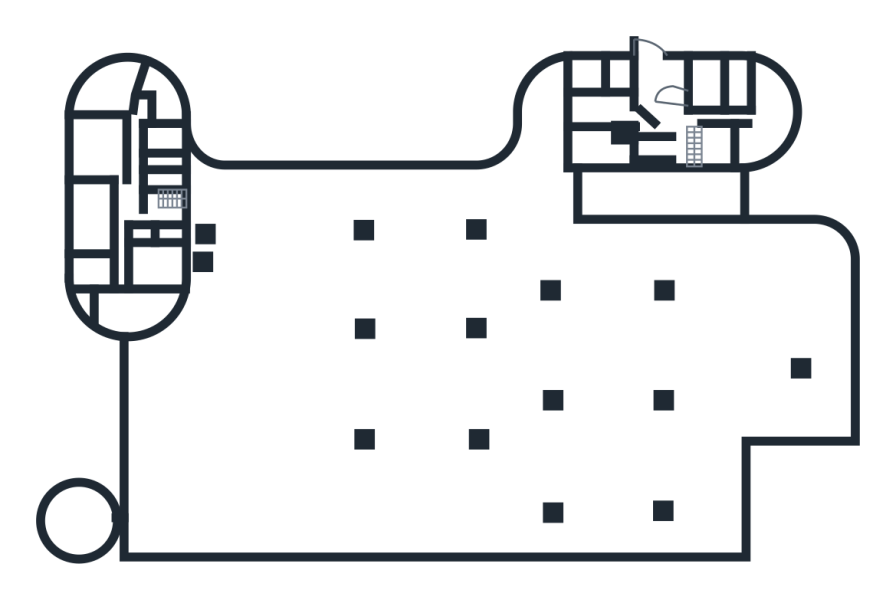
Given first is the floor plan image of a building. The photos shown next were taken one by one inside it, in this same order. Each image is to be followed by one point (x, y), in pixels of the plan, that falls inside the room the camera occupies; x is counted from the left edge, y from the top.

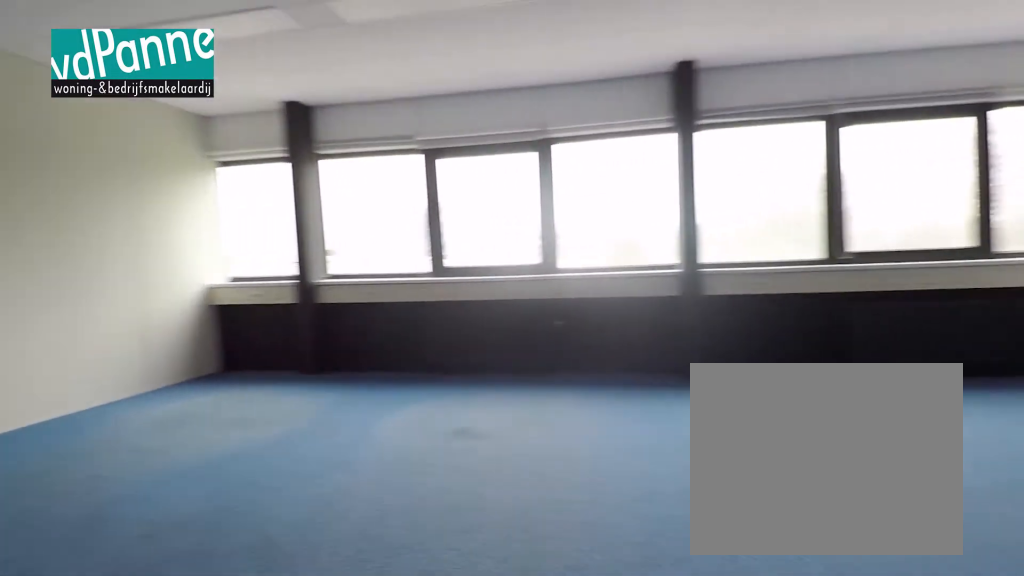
(98, 146)
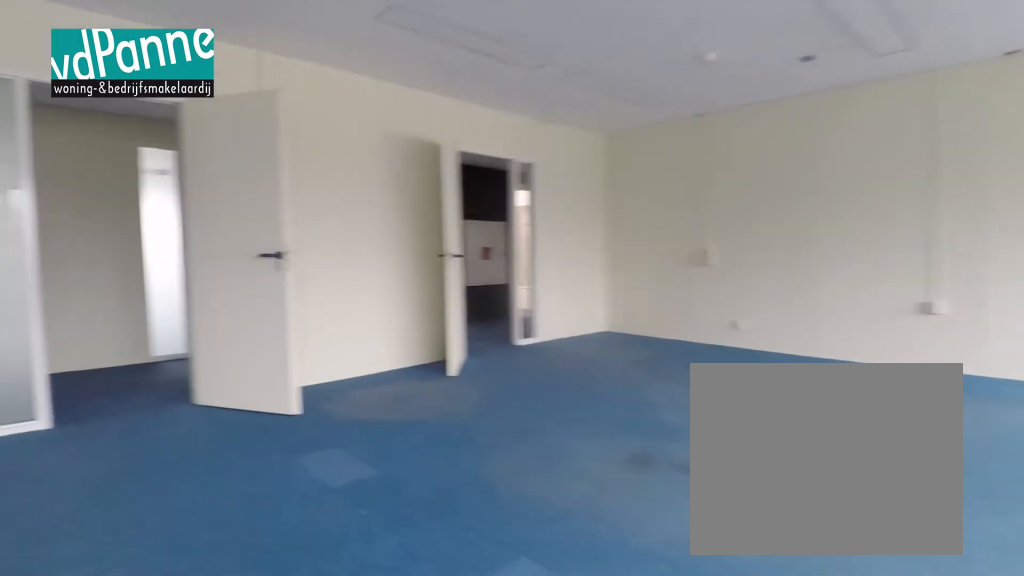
(98, 146)
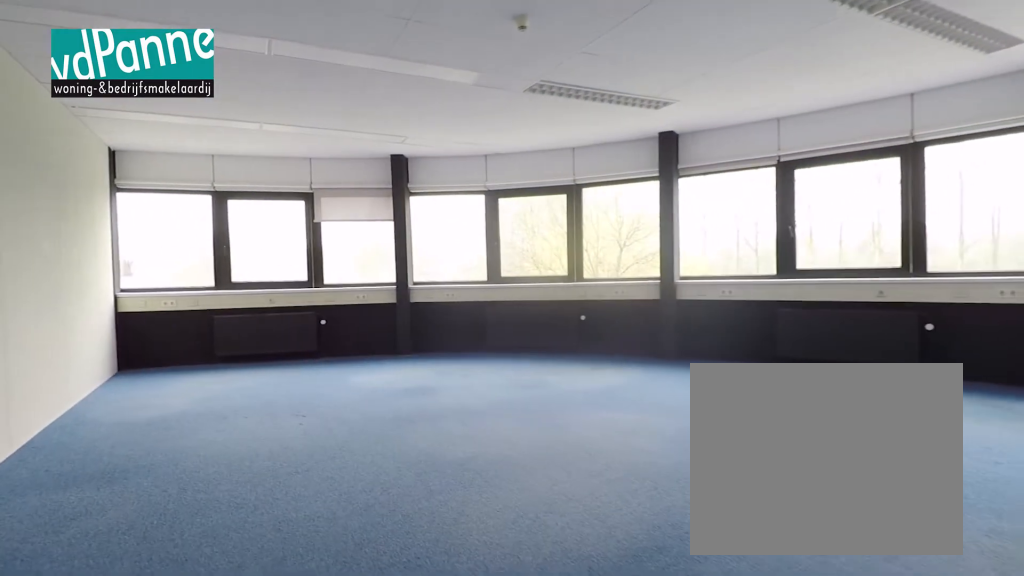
(109, 88)
